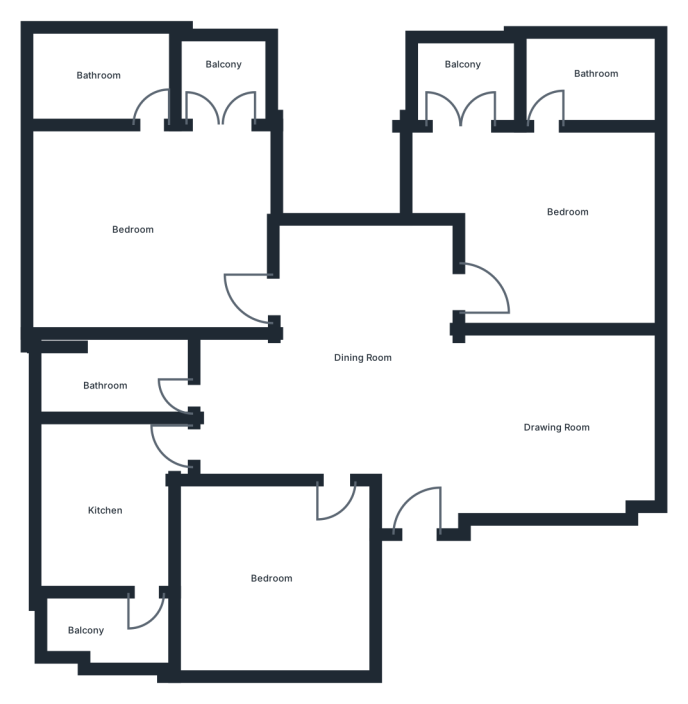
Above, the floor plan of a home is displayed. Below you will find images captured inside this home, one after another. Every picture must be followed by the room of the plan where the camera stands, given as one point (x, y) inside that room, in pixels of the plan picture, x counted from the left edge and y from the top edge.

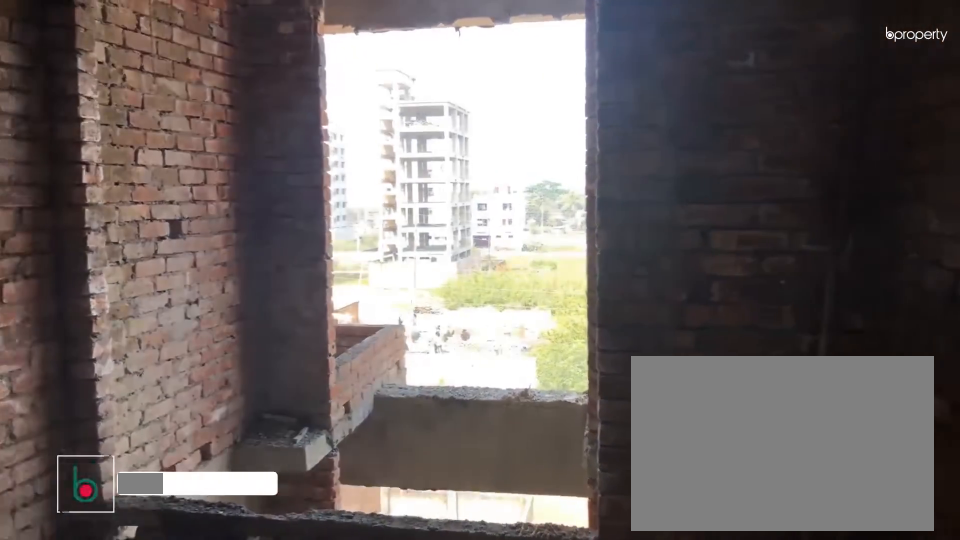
(353, 348)
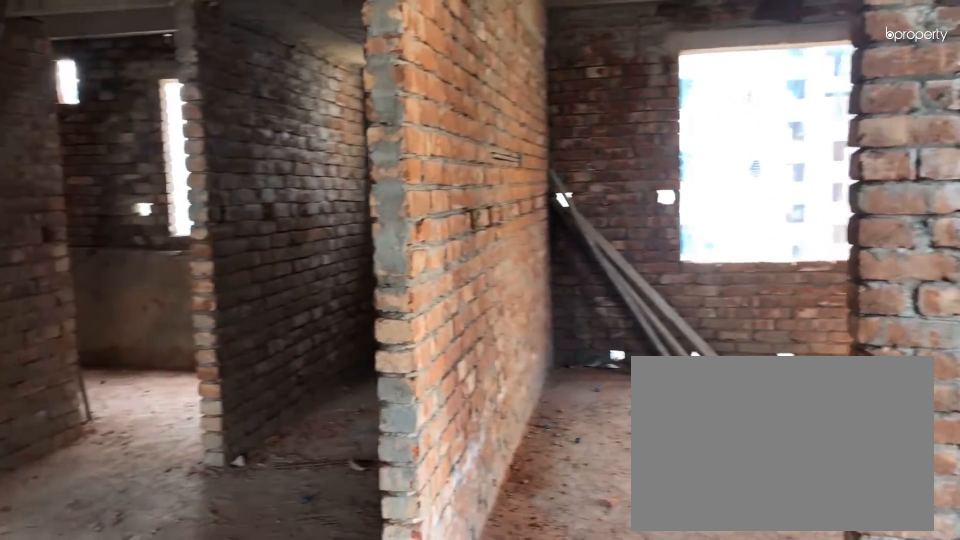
(353, 348)
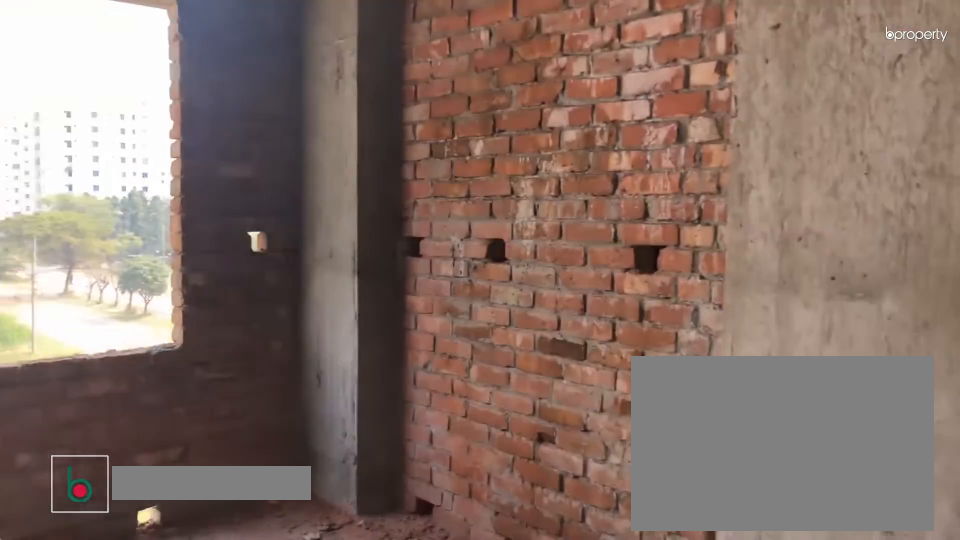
(557, 421)
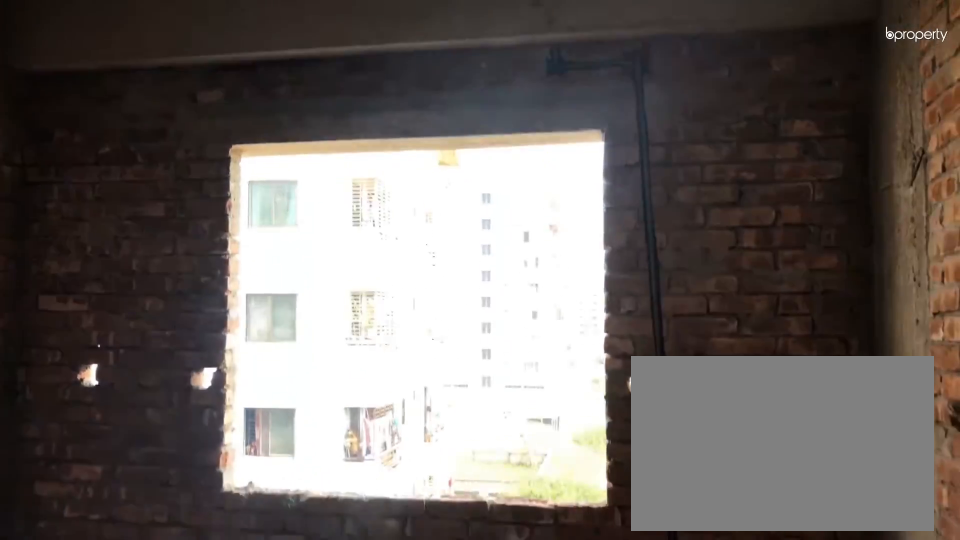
(551, 220)
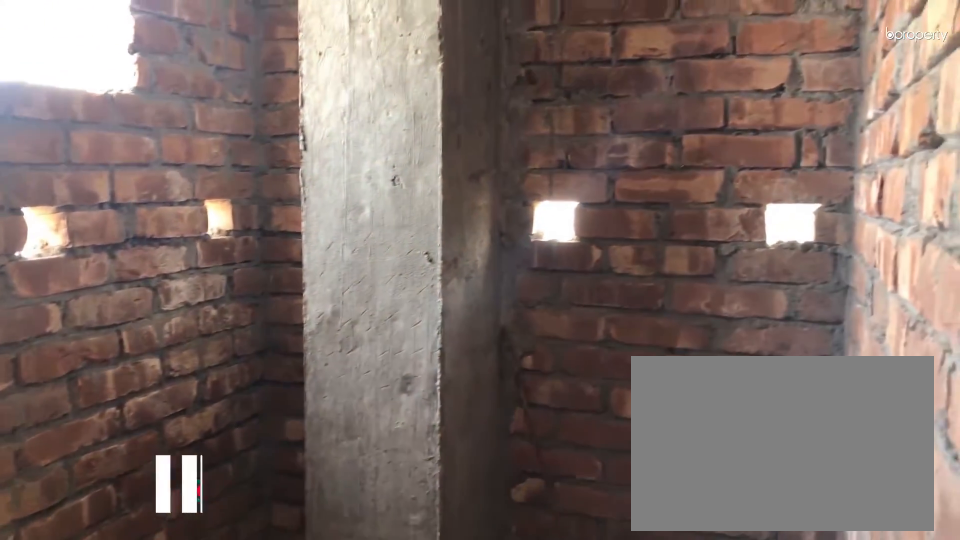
(586, 83)
